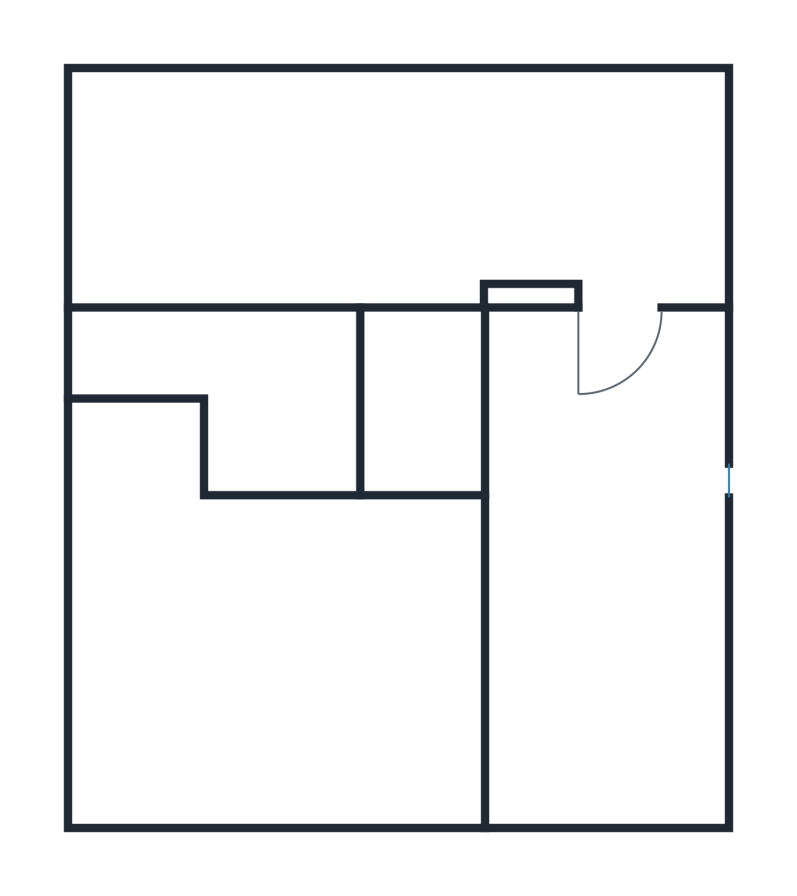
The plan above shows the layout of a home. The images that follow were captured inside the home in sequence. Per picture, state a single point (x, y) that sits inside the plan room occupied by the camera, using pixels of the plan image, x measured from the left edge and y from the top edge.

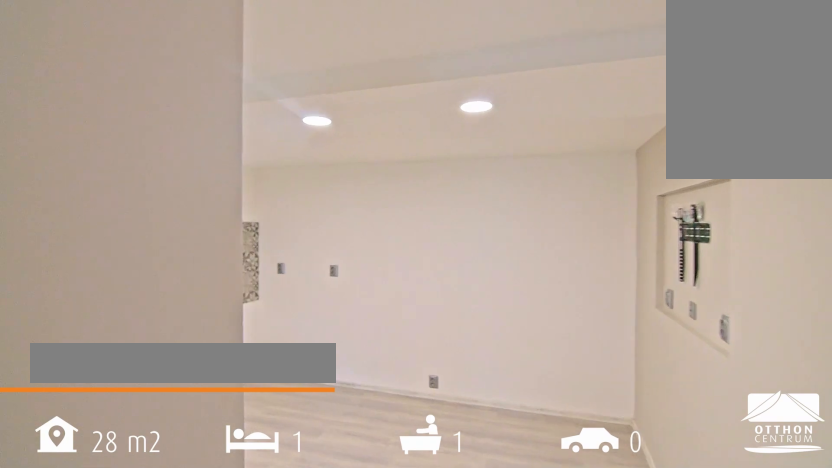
(355, 194)
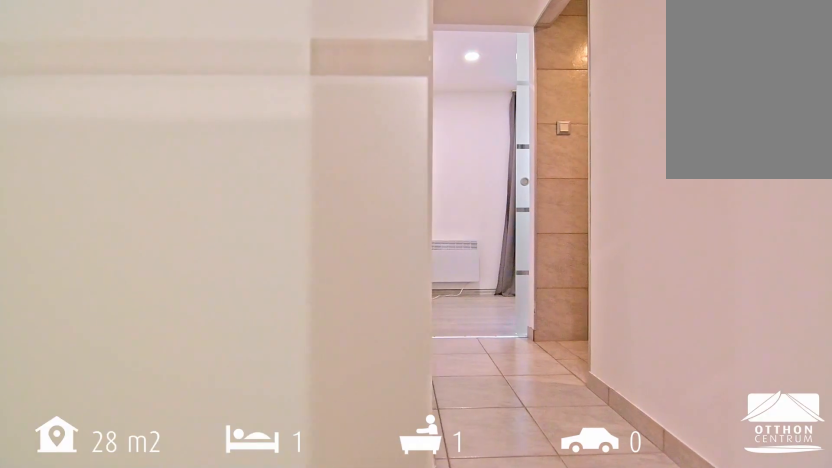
(430, 403)
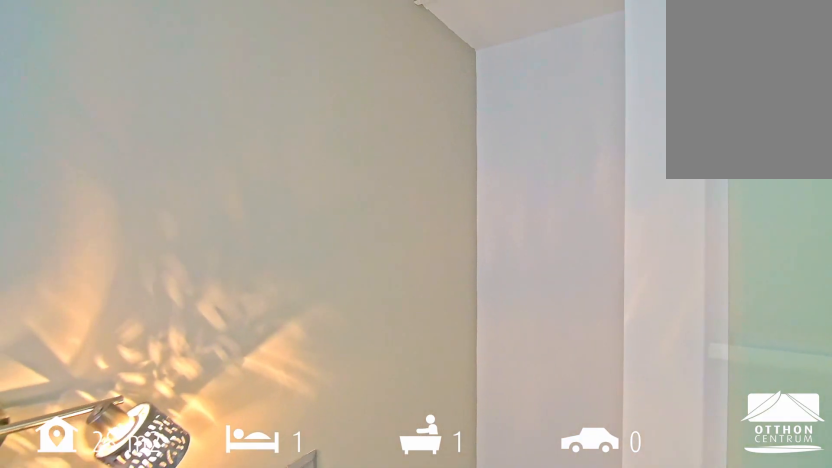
(249, 691)
